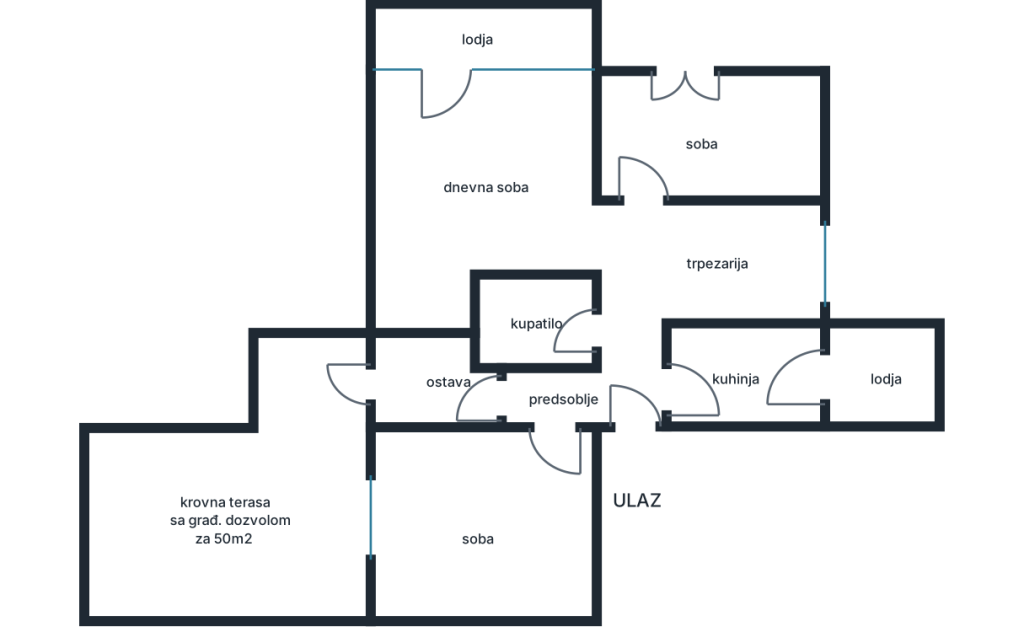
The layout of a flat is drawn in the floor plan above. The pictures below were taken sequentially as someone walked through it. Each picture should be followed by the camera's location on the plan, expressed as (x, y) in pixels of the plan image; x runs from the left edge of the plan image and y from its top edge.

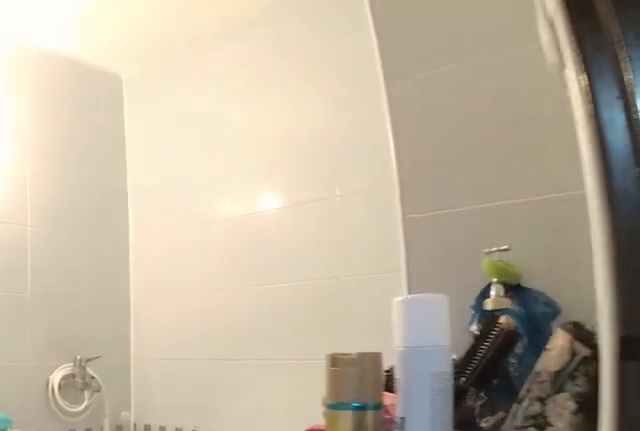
(620, 349)
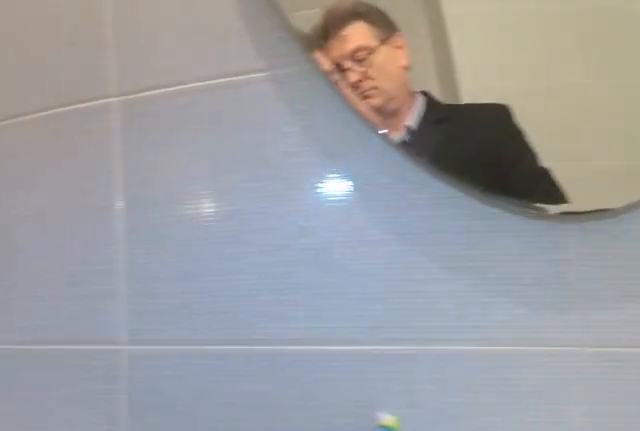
(509, 306)
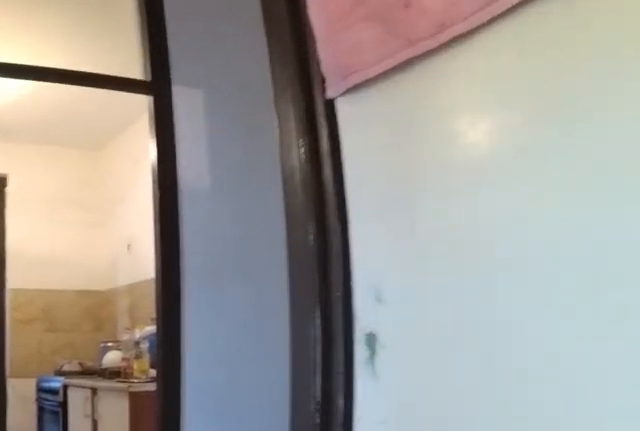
(546, 327)
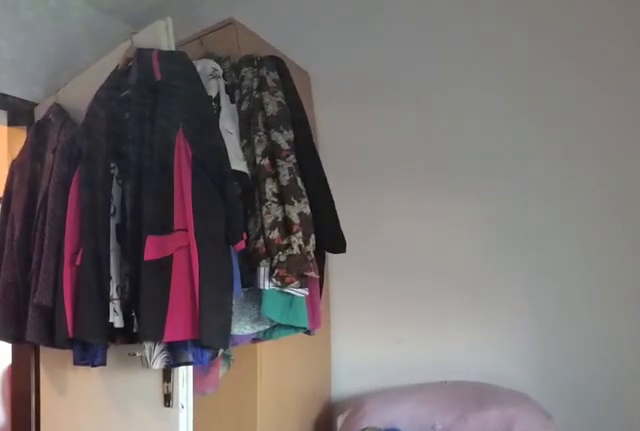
(708, 113)
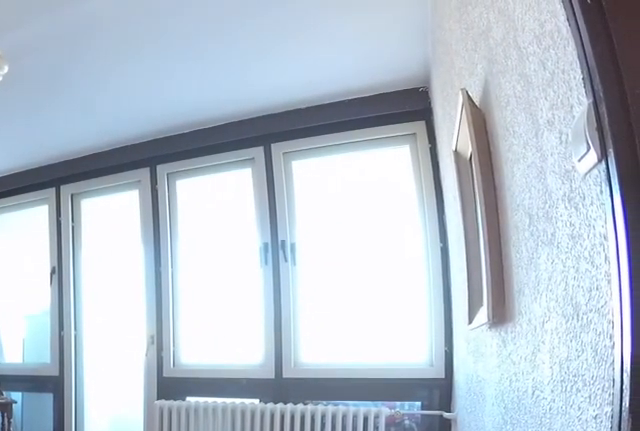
(590, 249)
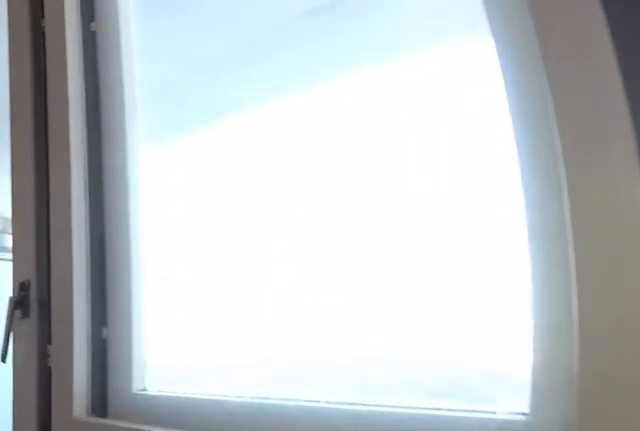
(577, 118)
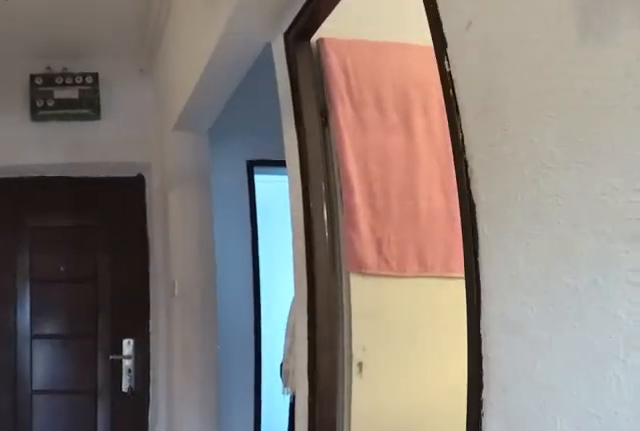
(637, 270)
